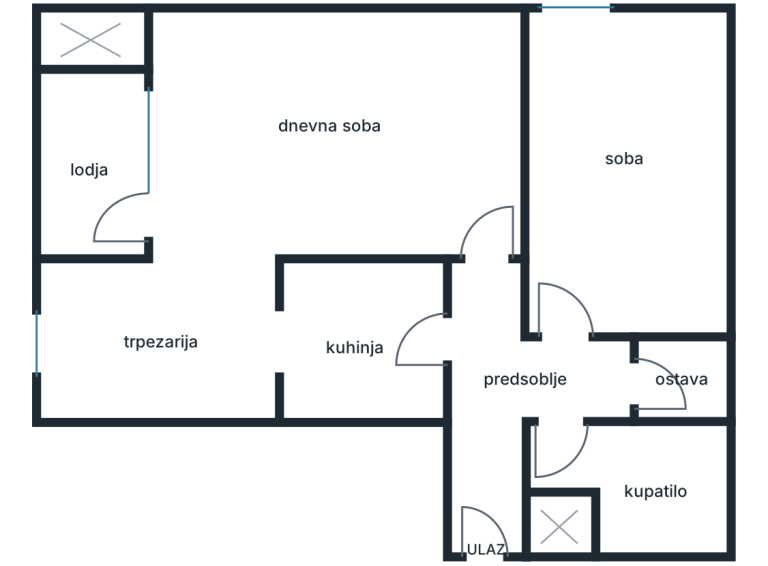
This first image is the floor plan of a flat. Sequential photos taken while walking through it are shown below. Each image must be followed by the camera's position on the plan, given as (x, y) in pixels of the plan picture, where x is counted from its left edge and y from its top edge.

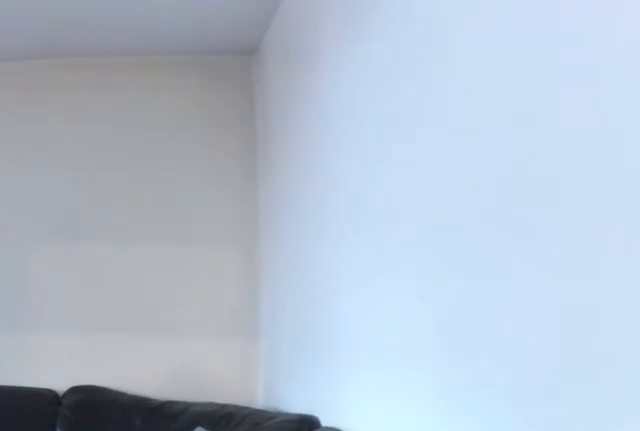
(492, 252)
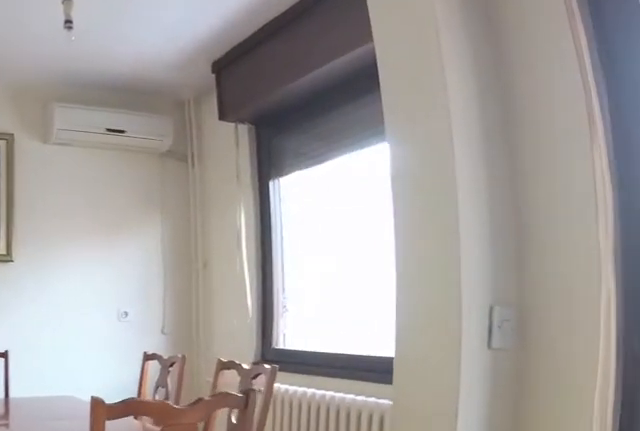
(187, 199)
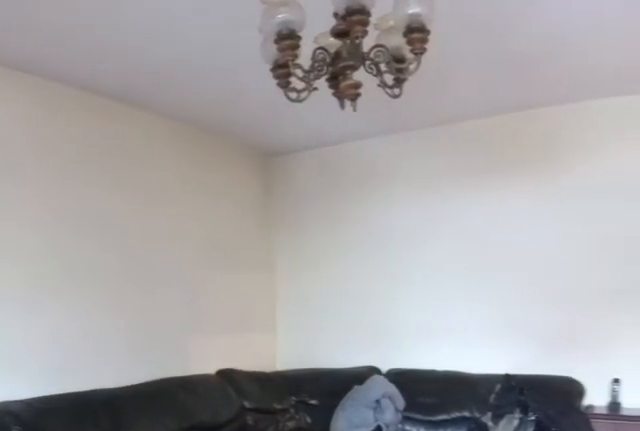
(173, 188)
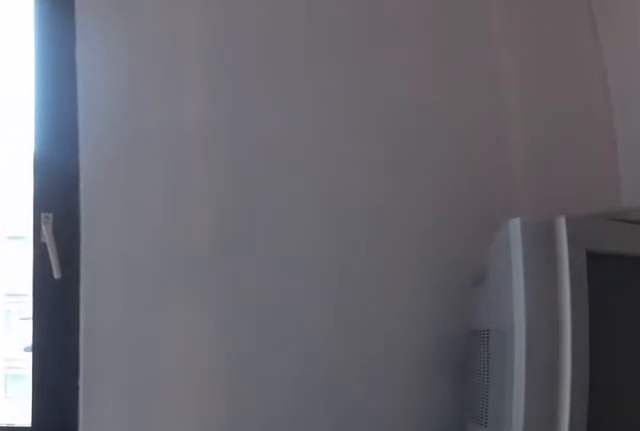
(579, 105)
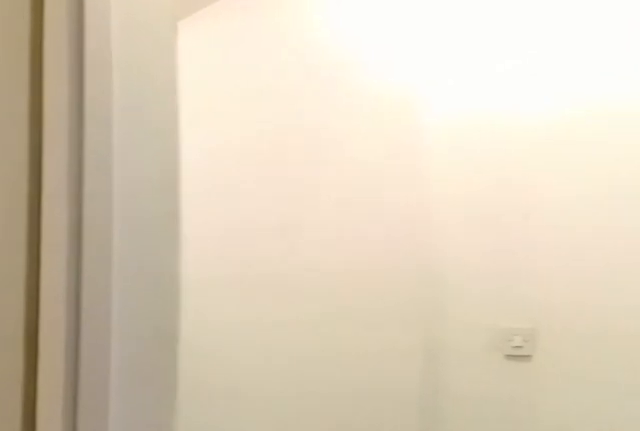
(582, 340)
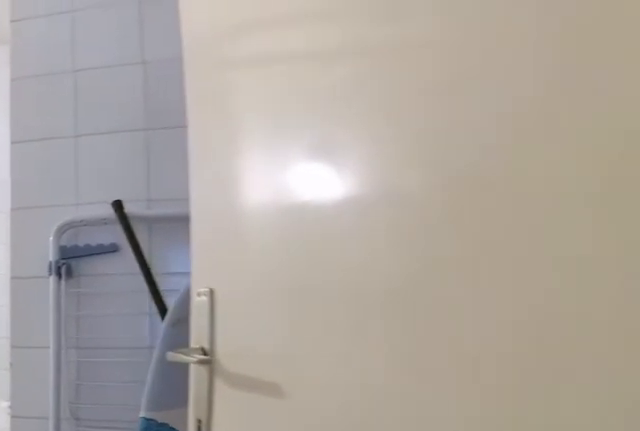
(576, 382)
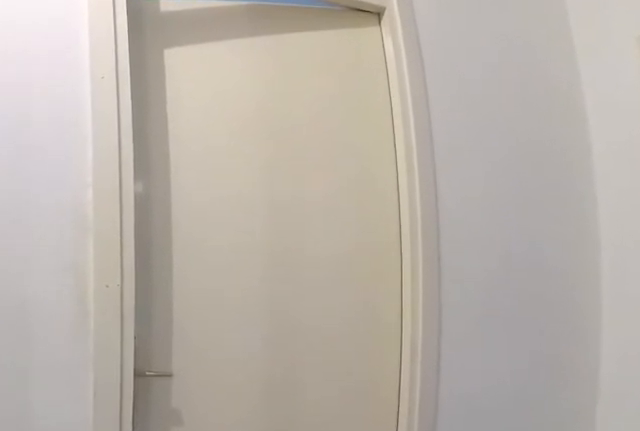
(556, 391)
